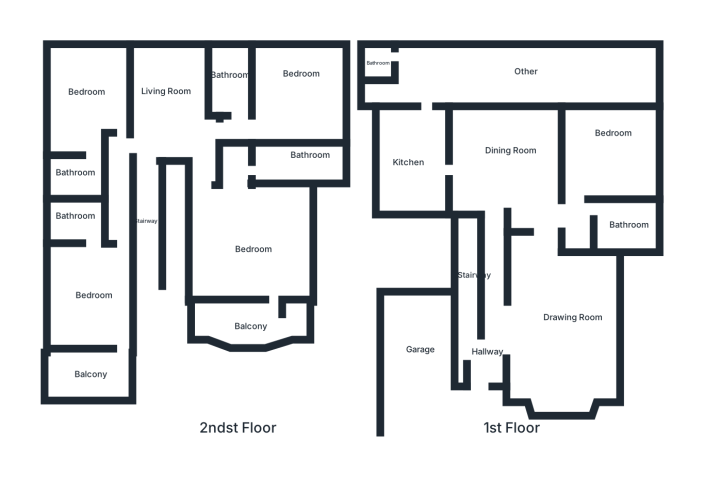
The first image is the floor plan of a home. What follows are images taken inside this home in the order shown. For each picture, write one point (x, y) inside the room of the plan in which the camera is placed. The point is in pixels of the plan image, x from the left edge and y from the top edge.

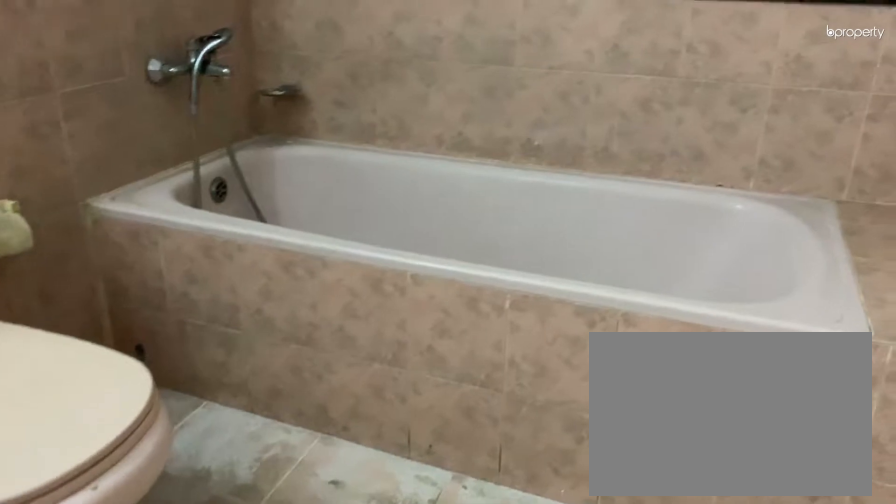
(70, 182)
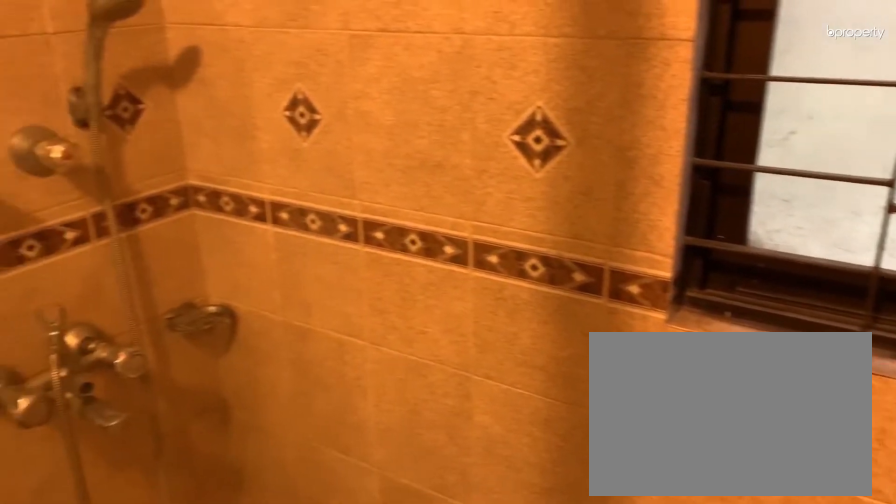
(232, 78)
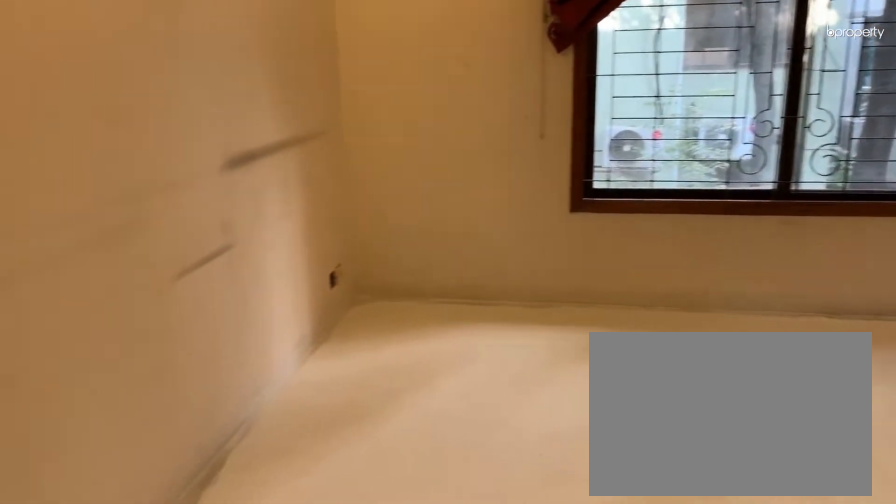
(300, 84)
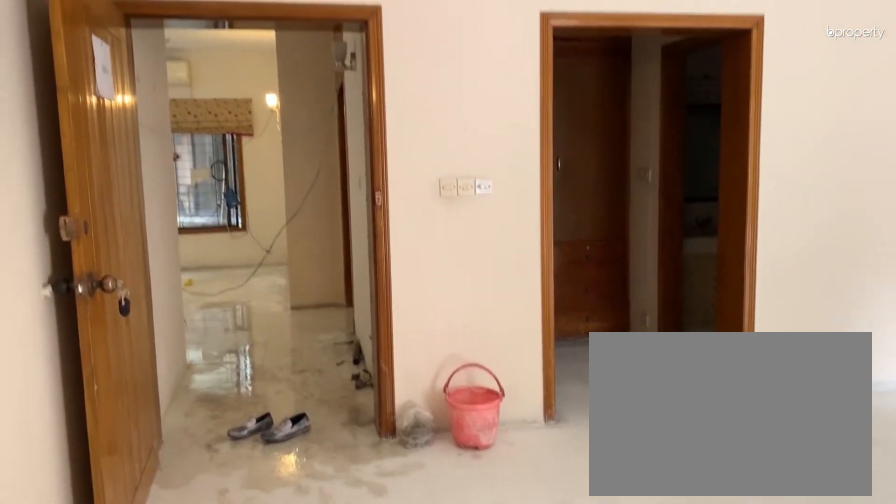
(243, 251)
